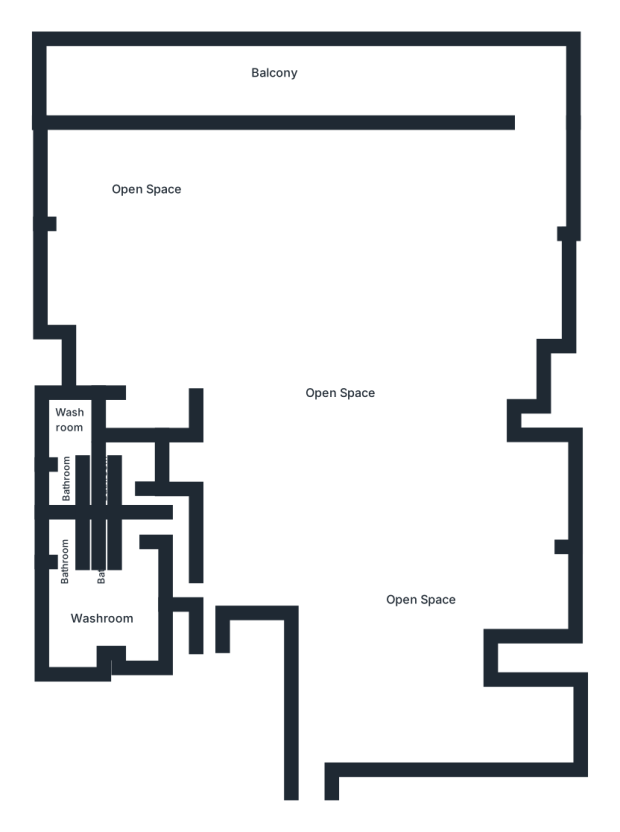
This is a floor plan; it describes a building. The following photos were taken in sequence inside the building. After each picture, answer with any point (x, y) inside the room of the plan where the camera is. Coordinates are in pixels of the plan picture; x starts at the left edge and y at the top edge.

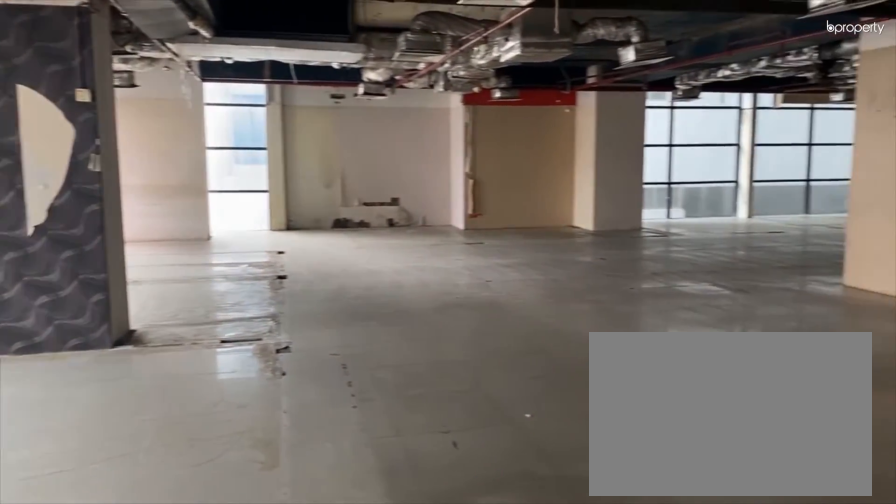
(446, 202)
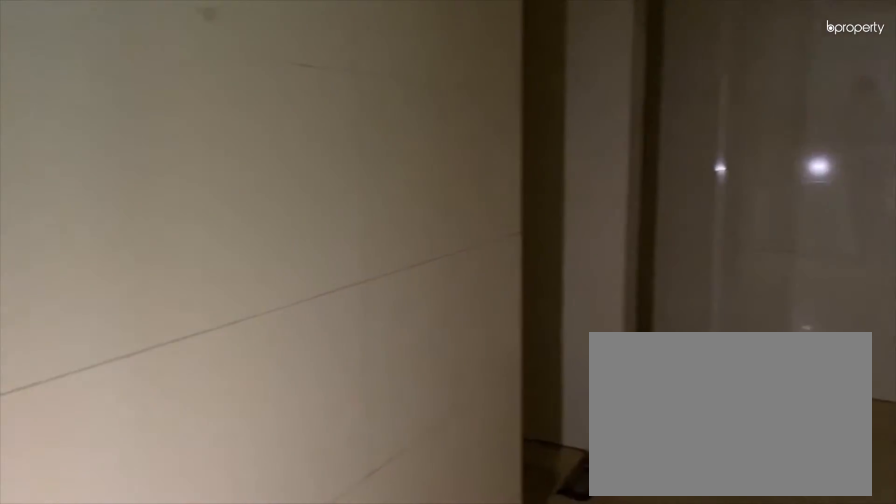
(177, 555)
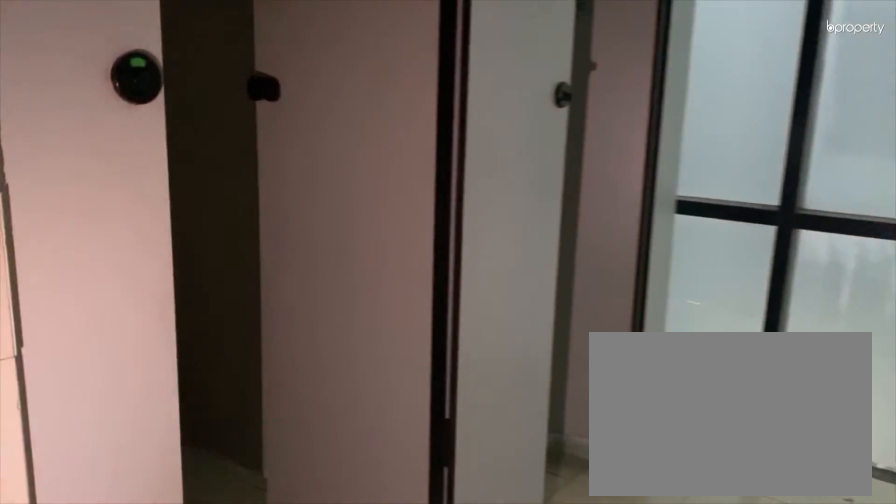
(71, 444)
